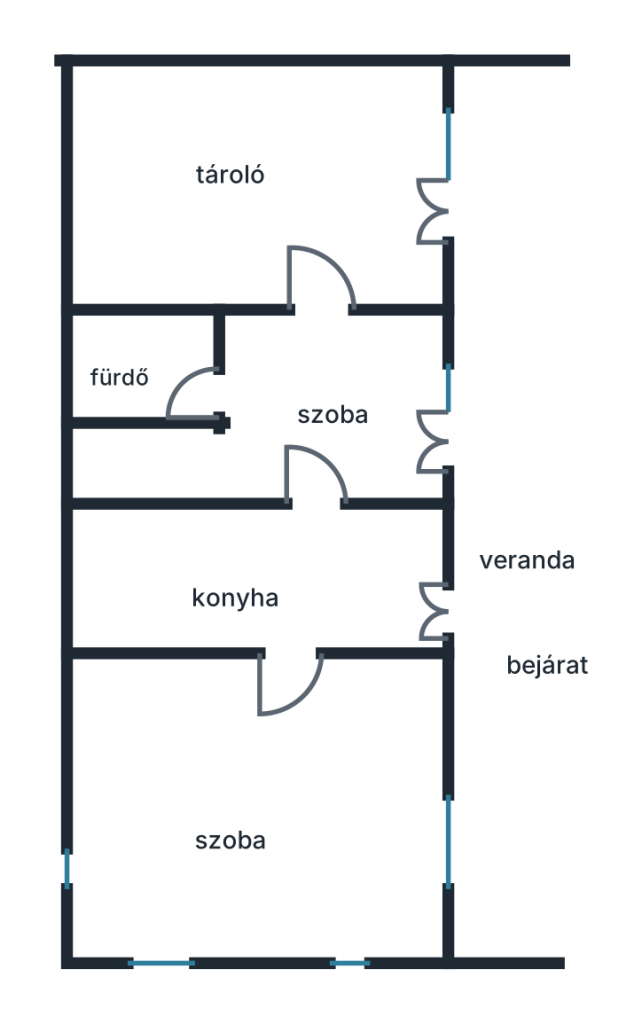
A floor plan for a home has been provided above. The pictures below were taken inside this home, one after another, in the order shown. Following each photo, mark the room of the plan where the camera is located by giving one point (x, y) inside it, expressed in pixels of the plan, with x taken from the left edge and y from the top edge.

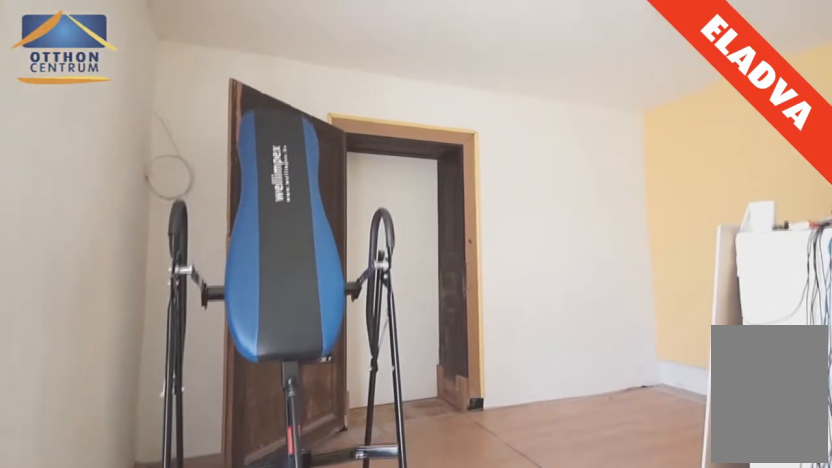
(354, 423)
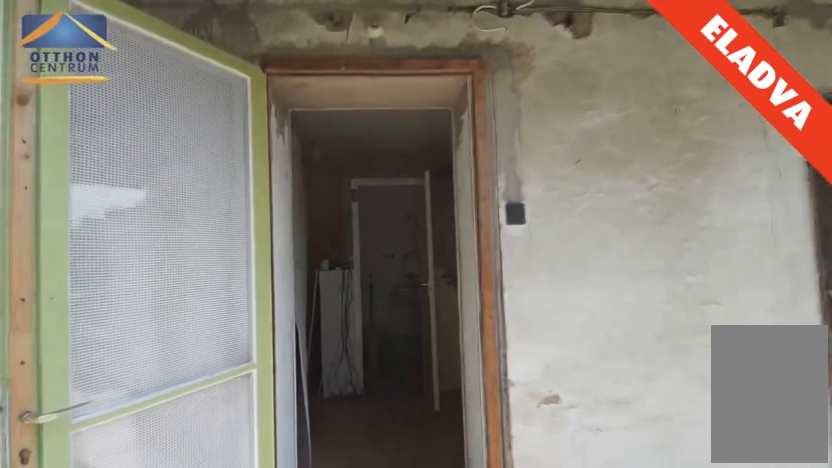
(515, 424)
